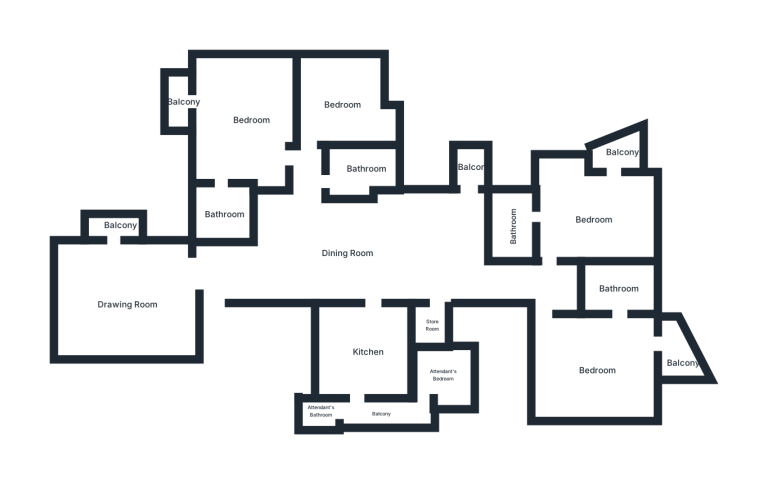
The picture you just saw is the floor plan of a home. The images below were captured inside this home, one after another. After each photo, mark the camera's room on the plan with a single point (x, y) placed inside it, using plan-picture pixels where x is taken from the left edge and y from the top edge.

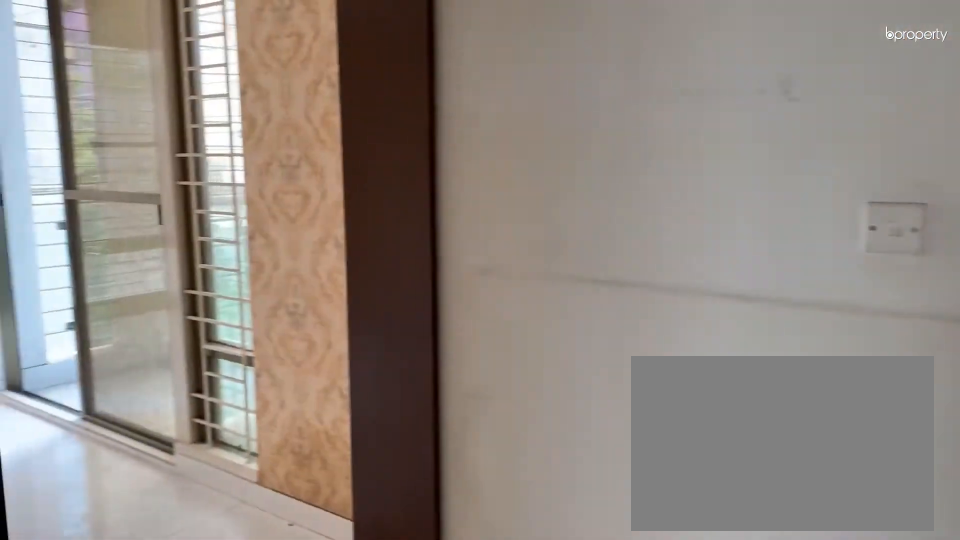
(216, 285)
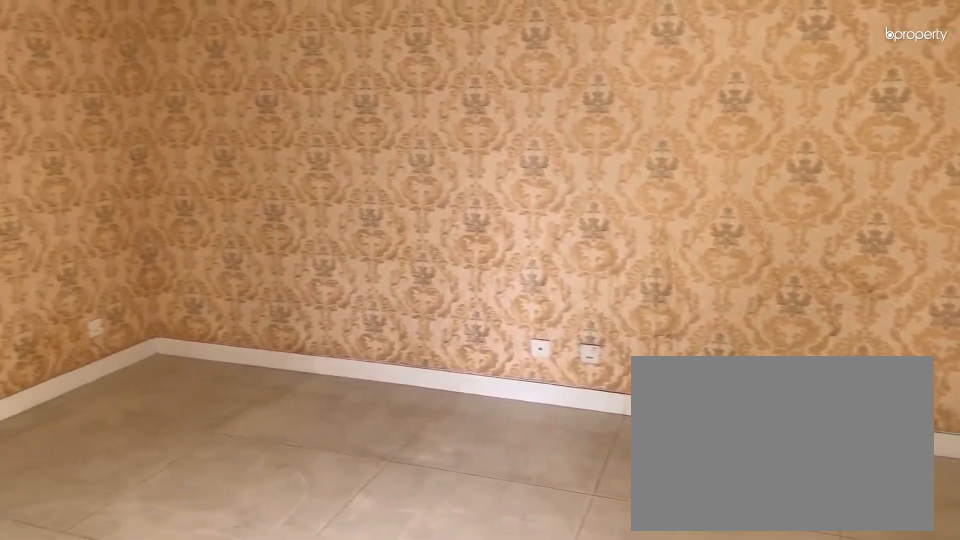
(124, 309)
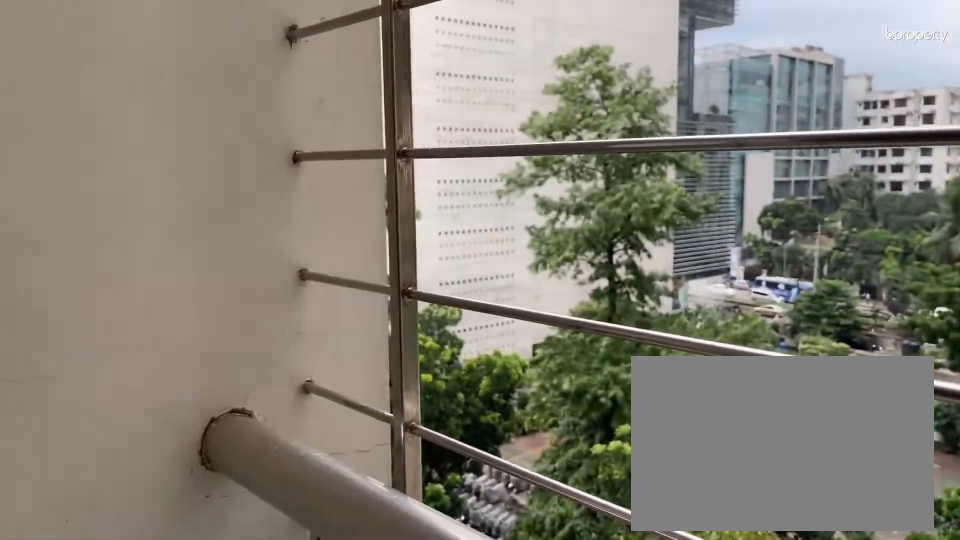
(117, 227)
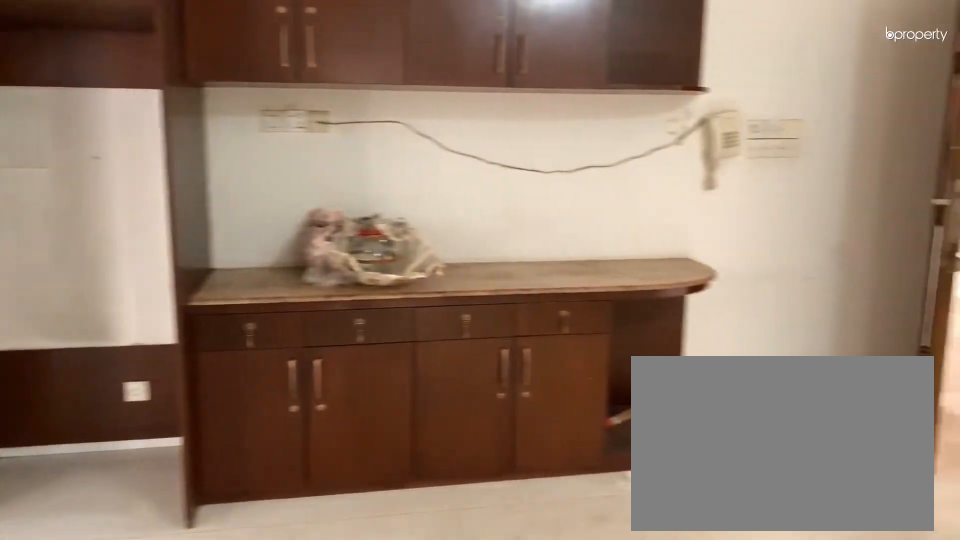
(347, 253)
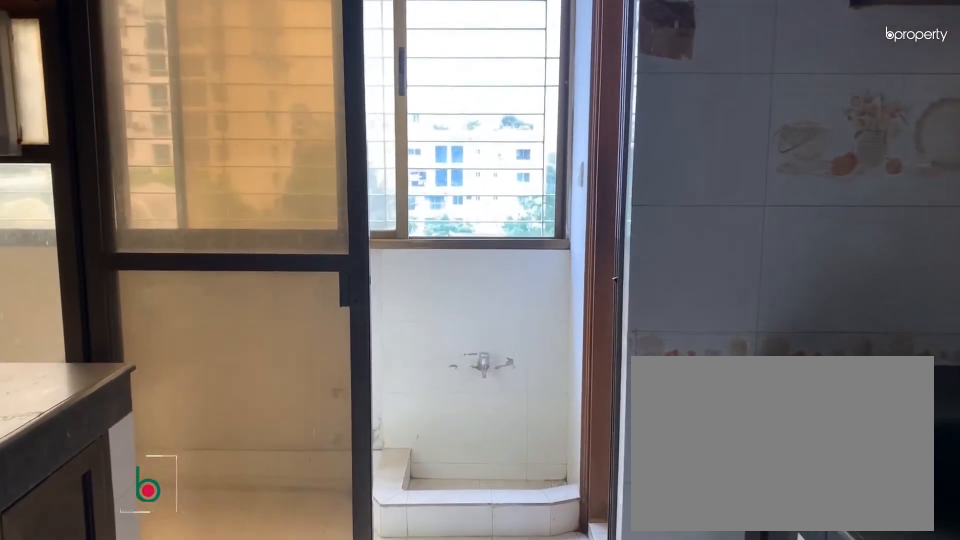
(371, 351)
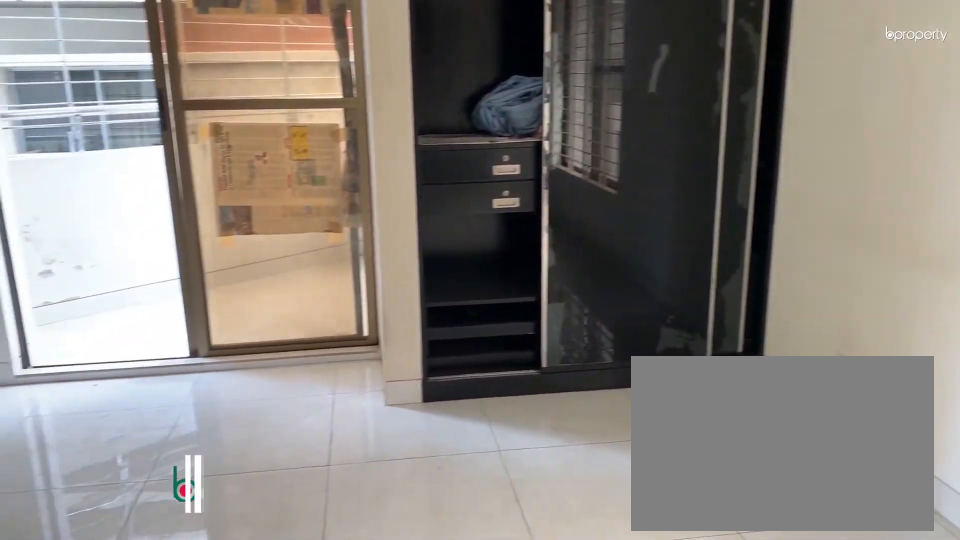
(595, 370)
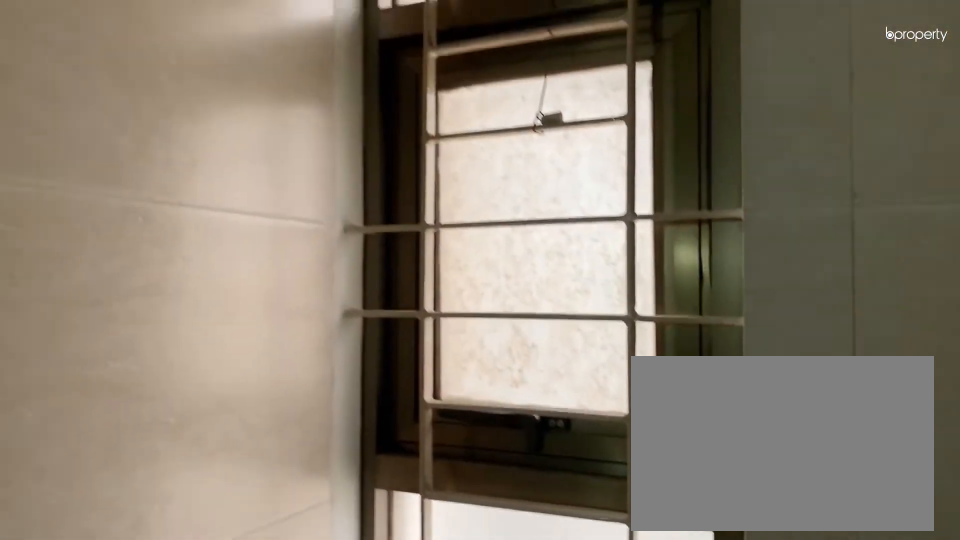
(620, 291)
